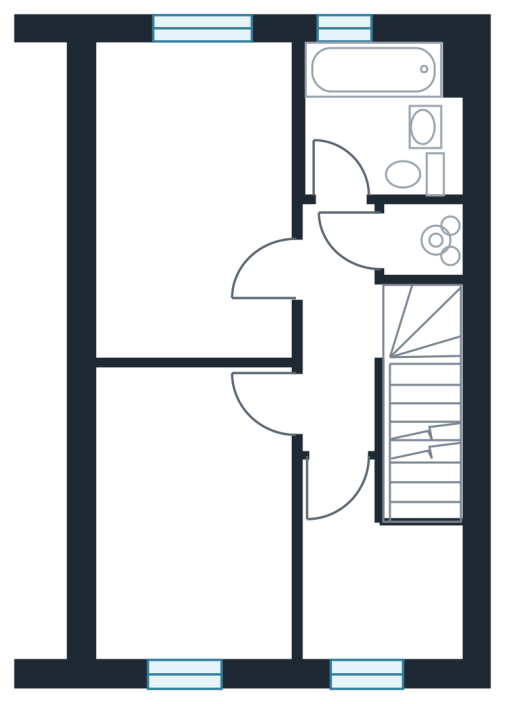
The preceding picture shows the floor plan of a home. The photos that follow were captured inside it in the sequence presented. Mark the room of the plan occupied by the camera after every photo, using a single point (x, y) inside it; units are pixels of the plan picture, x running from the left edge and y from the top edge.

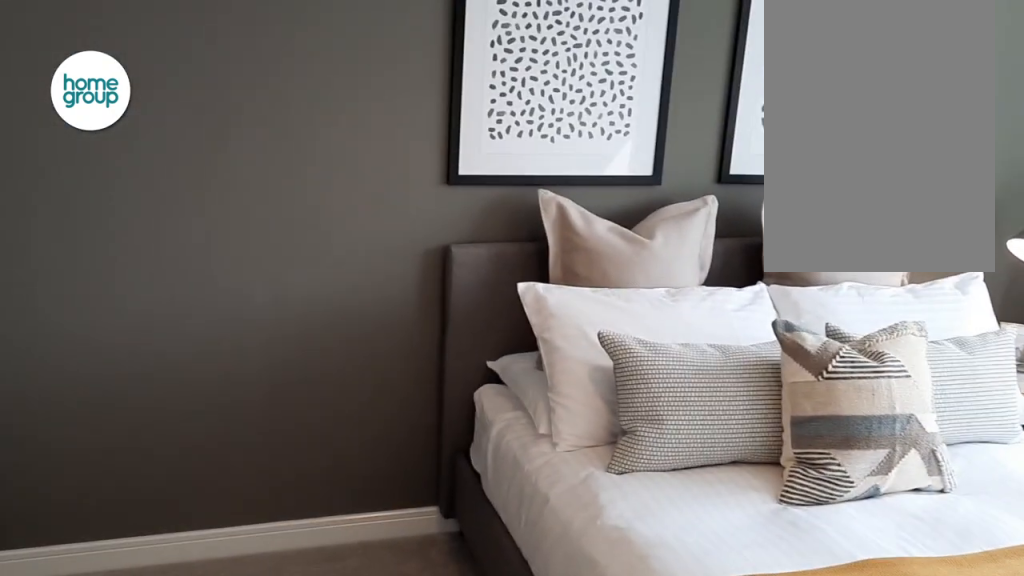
(194, 205)
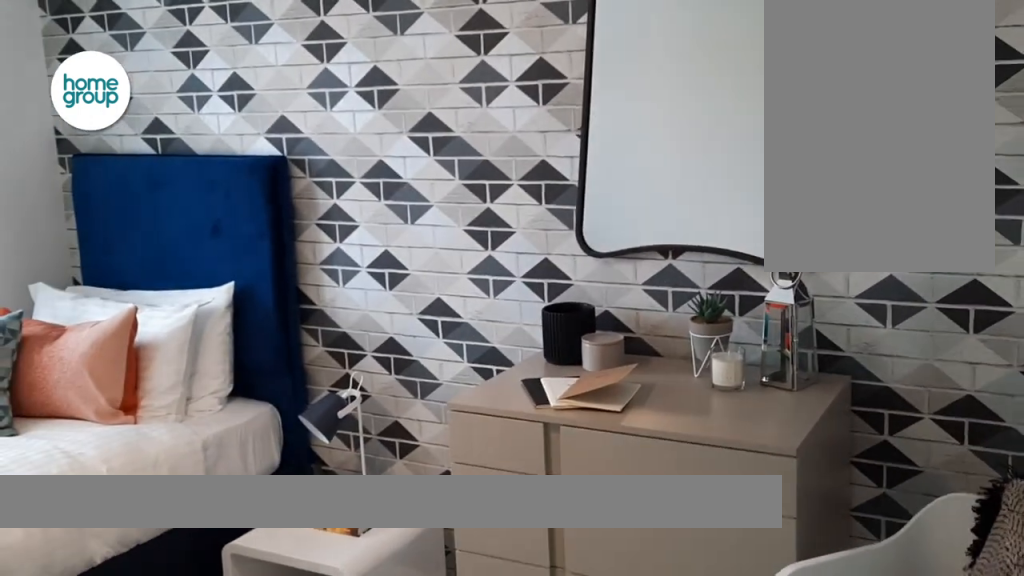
(189, 512)
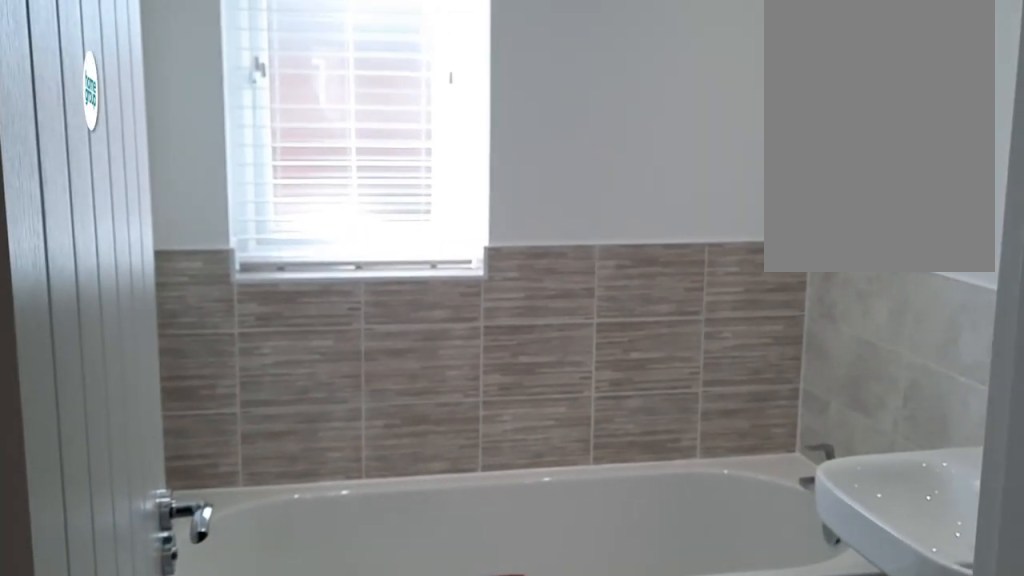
(377, 122)
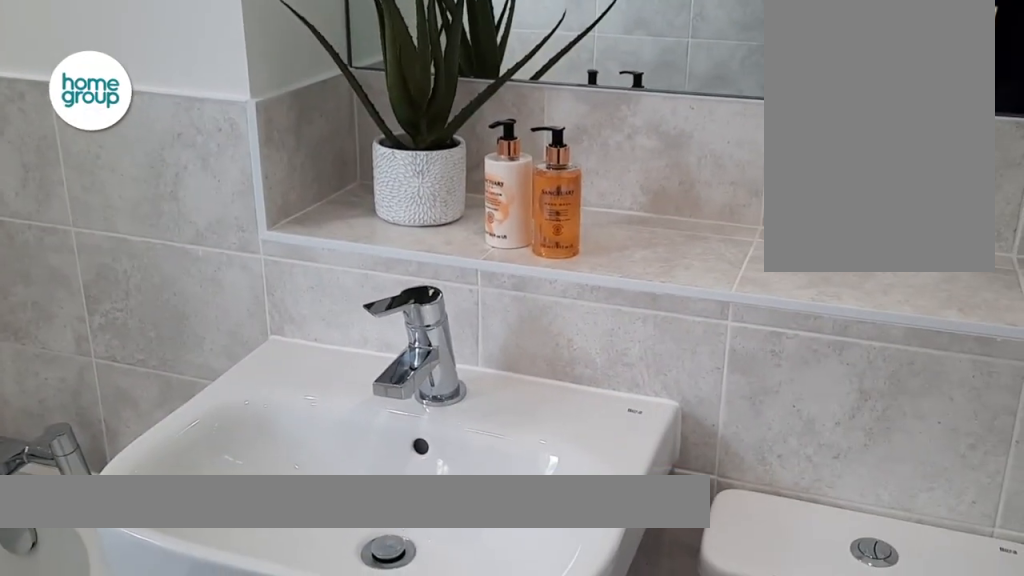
(377, 122)
